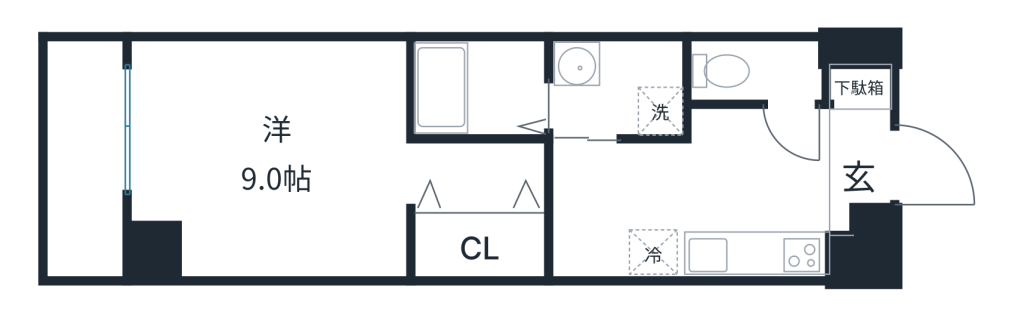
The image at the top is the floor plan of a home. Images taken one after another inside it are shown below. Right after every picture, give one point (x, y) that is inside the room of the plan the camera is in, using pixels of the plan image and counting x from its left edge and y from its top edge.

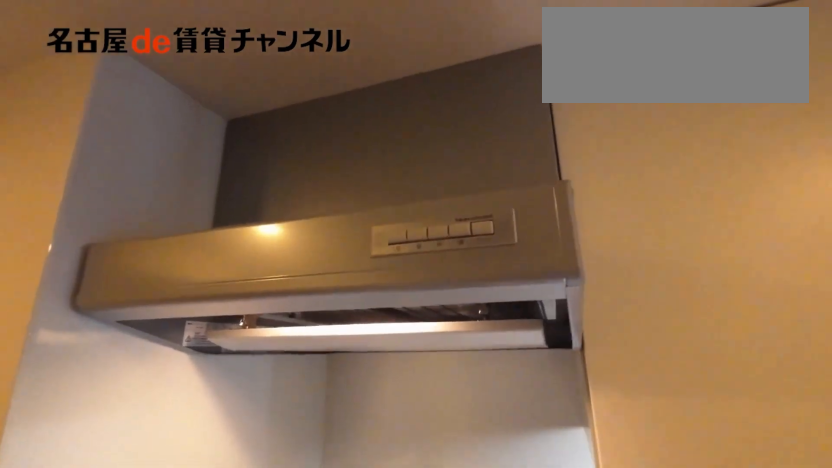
(731, 252)
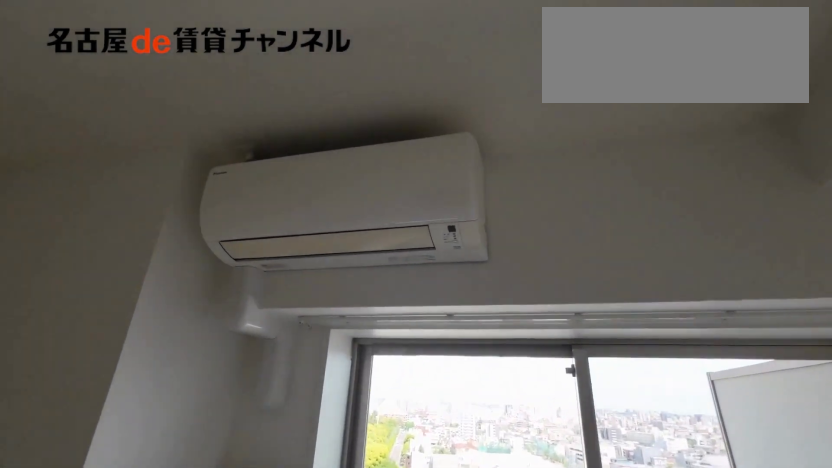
(264, 159)
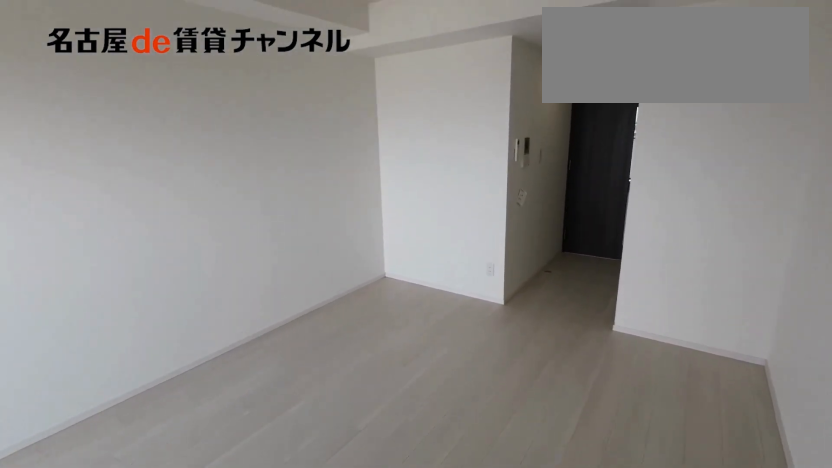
(264, 159)
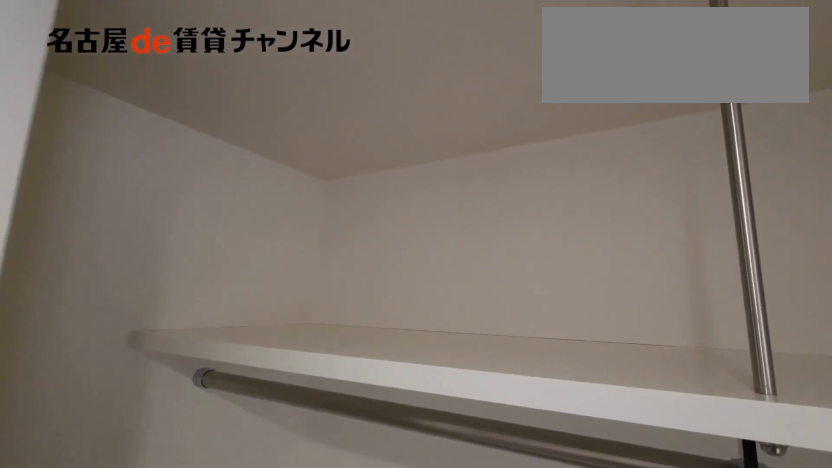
(481, 244)
